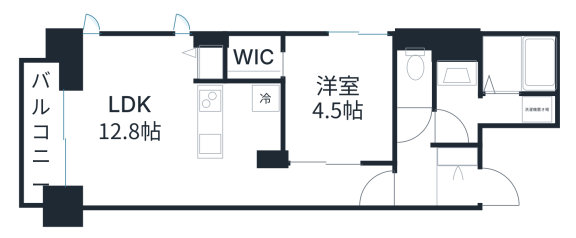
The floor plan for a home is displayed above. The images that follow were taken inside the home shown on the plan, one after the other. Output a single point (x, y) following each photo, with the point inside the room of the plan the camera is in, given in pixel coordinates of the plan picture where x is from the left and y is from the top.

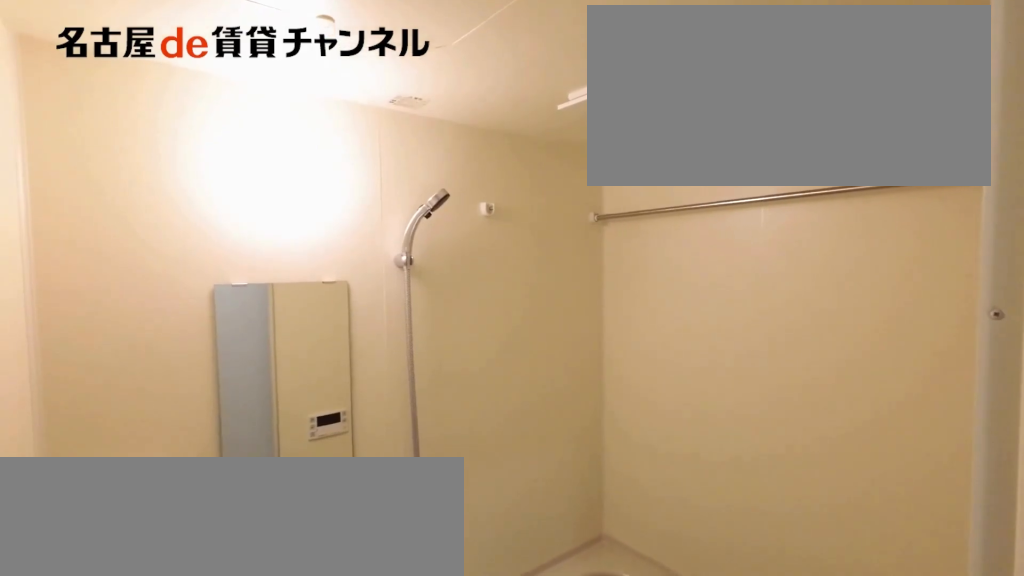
(490, 84)
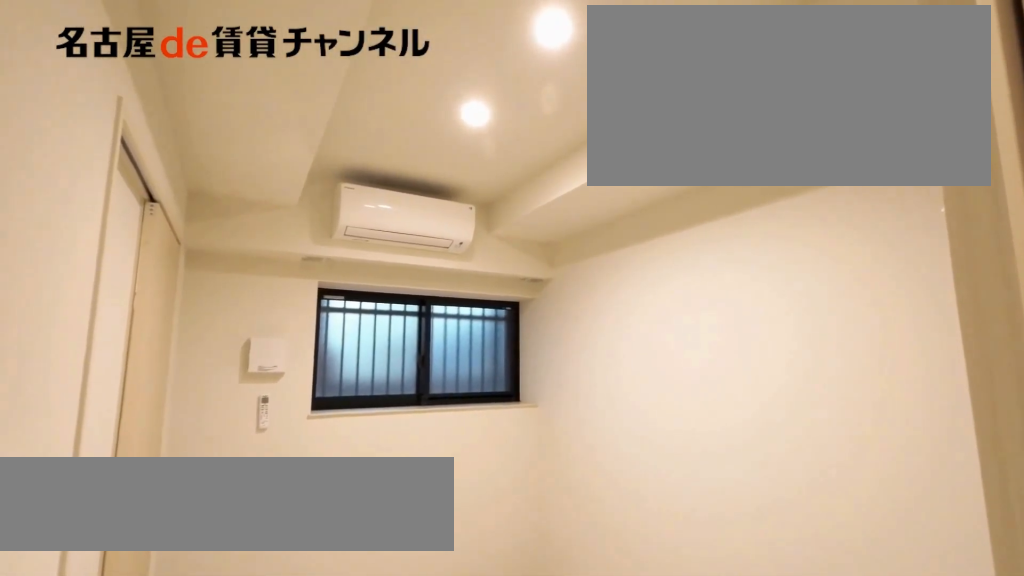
(338, 99)
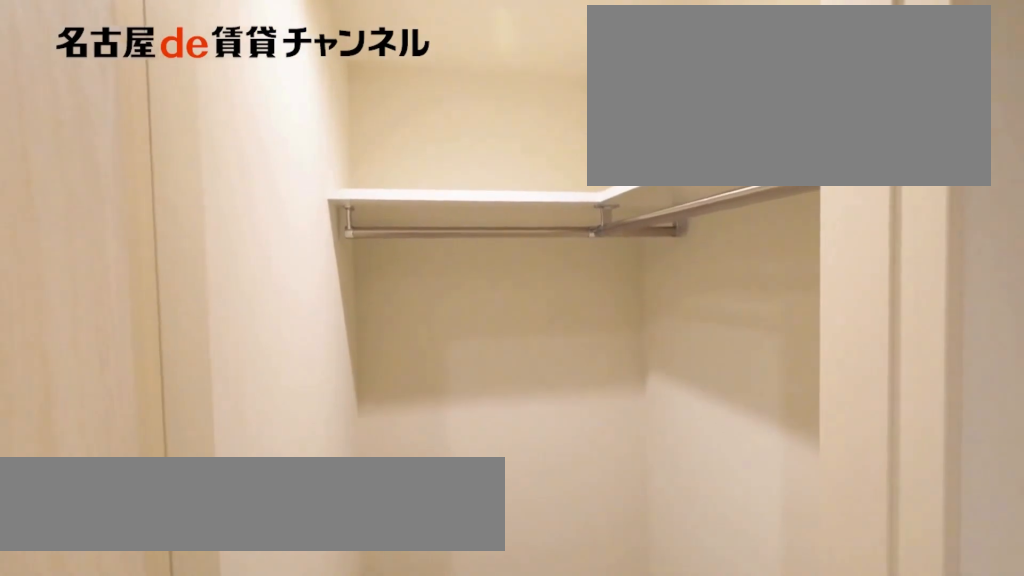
(254, 56)
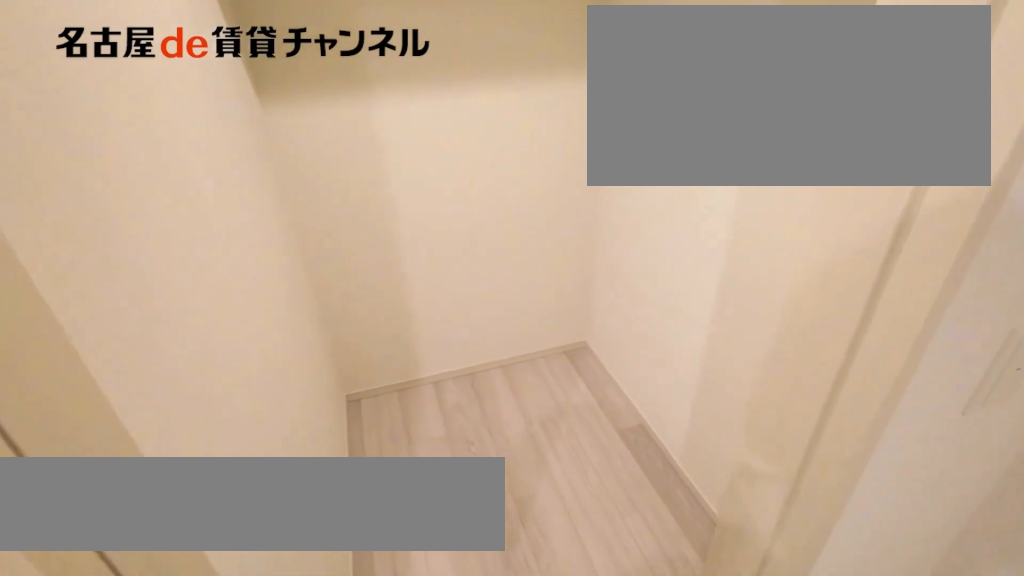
(254, 56)
